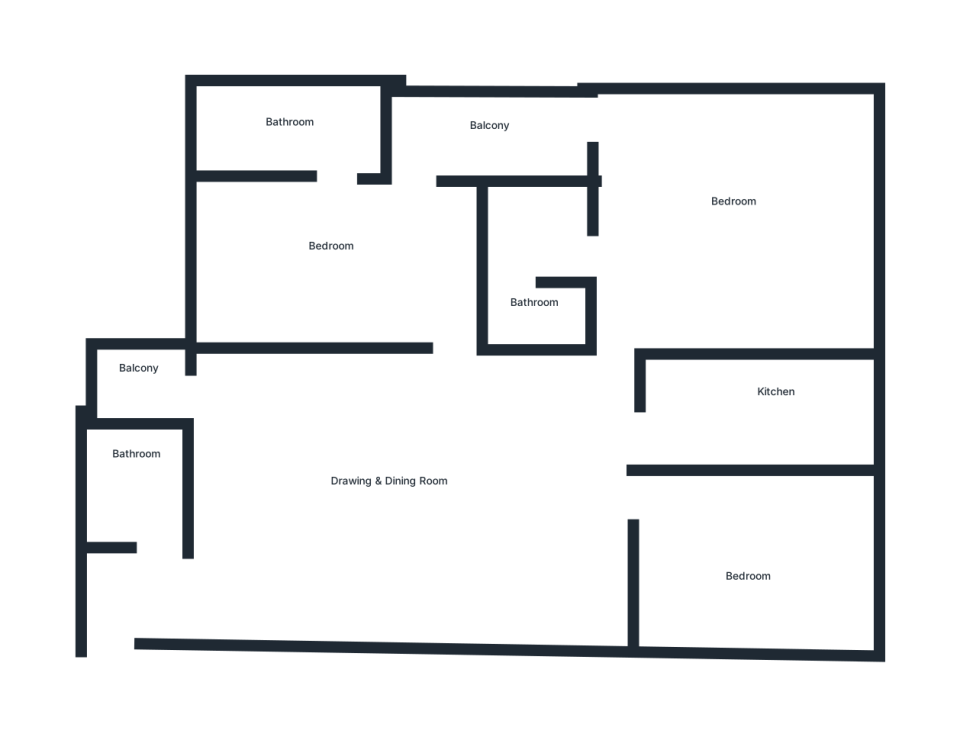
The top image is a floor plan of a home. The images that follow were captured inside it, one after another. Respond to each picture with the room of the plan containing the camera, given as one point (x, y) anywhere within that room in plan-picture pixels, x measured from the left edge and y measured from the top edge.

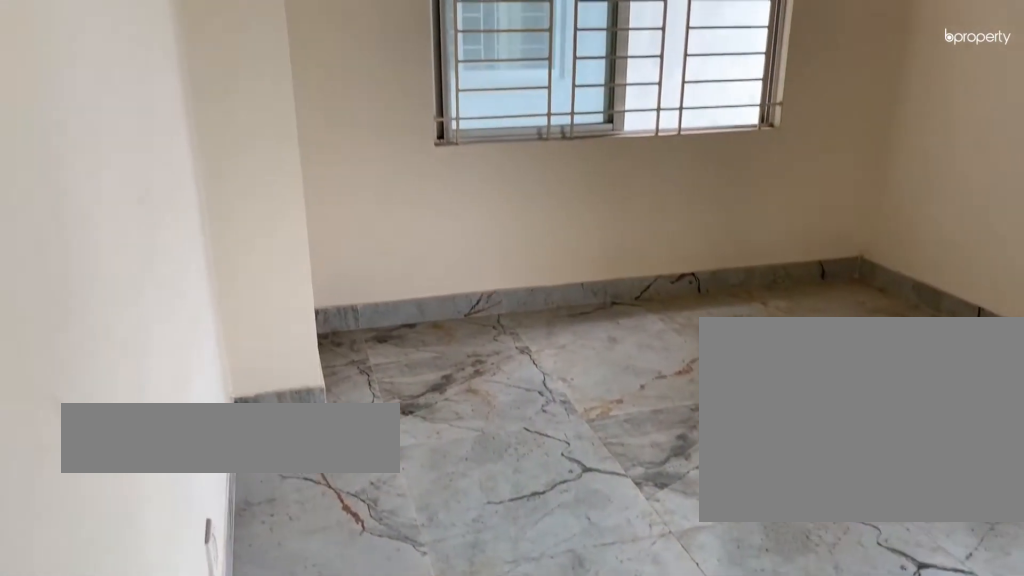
(330, 253)
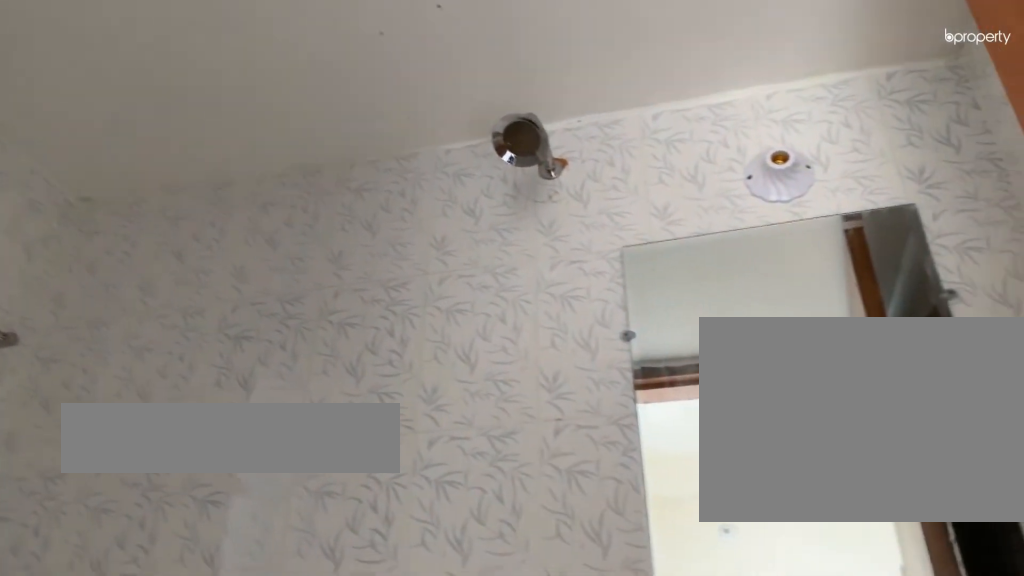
(304, 124)
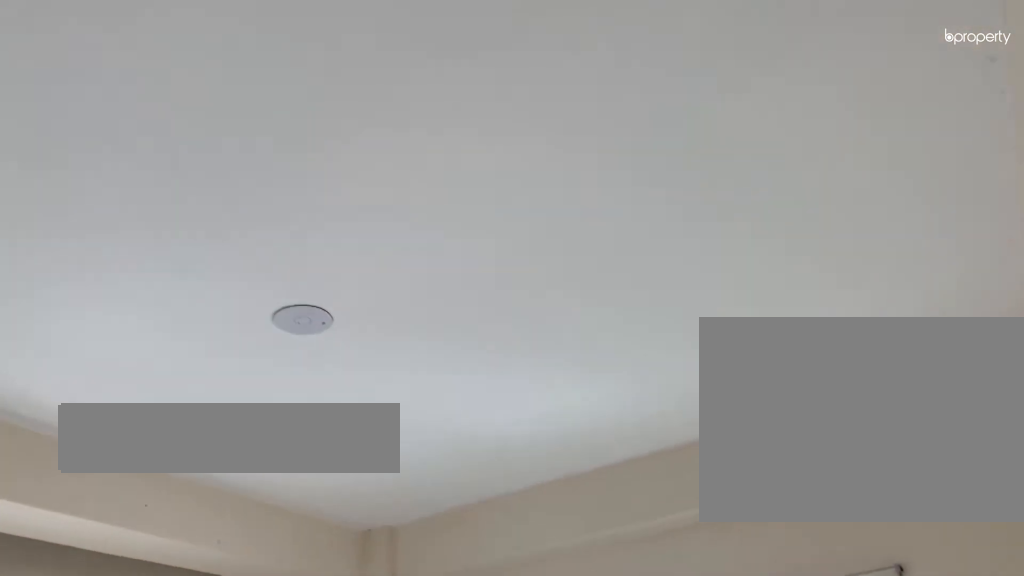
(703, 234)
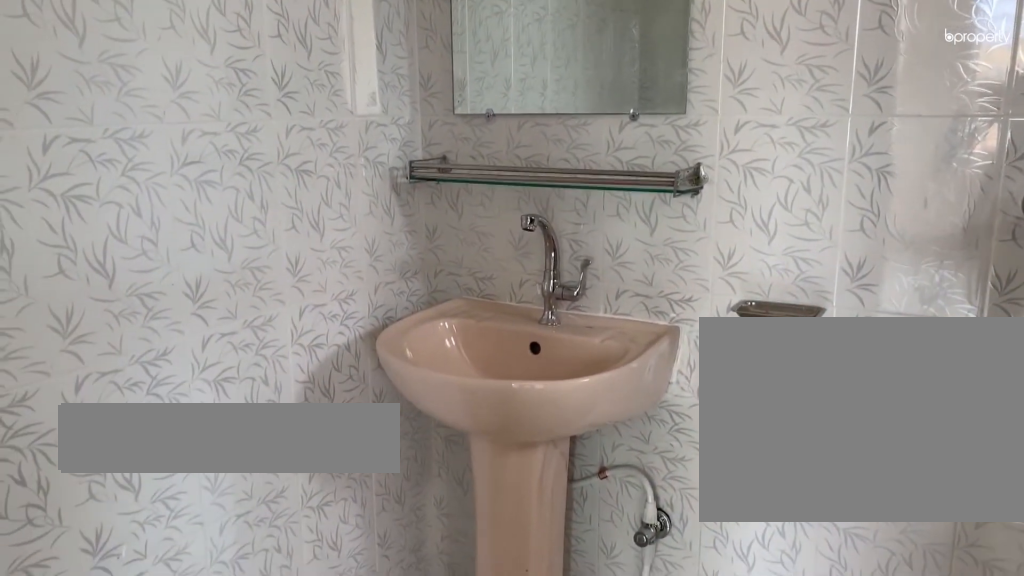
(534, 264)
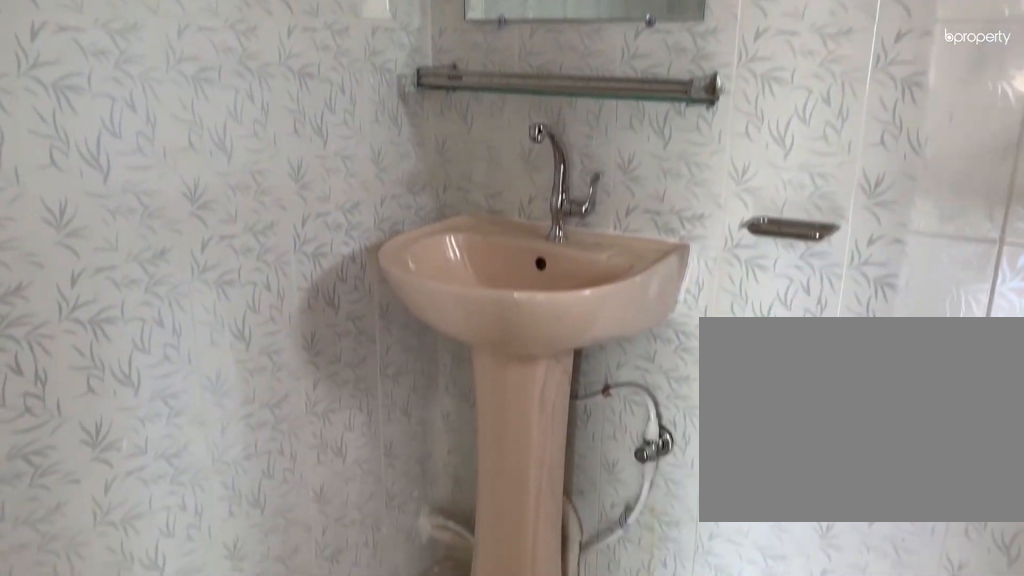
(534, 264)
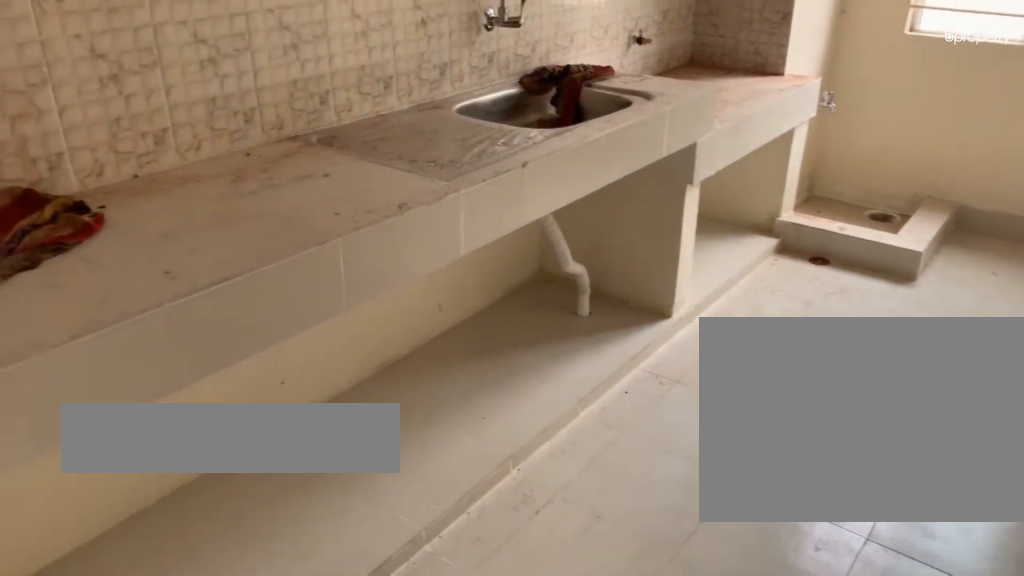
(735, 426)
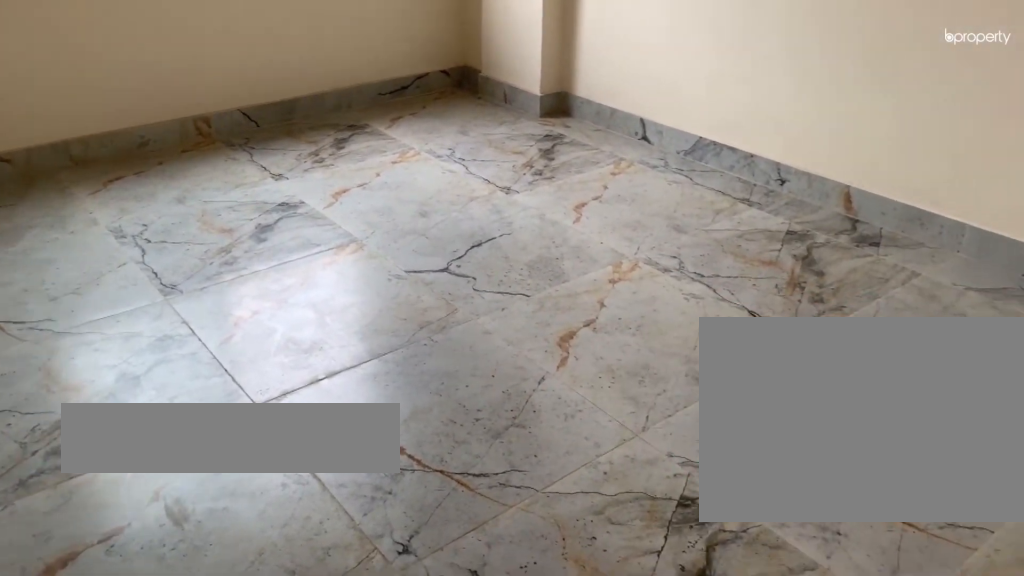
(752, 565)
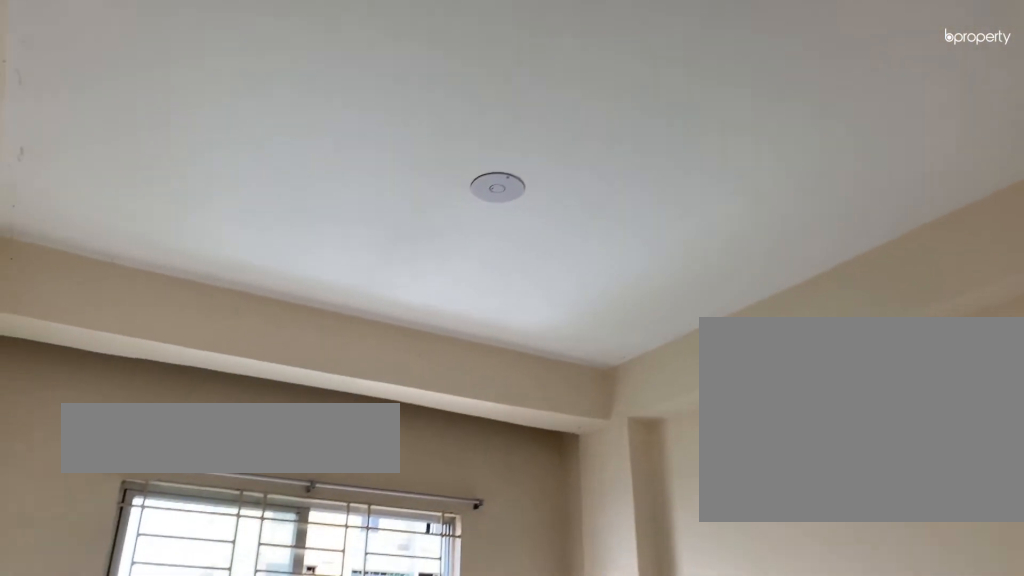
(752, 565)
